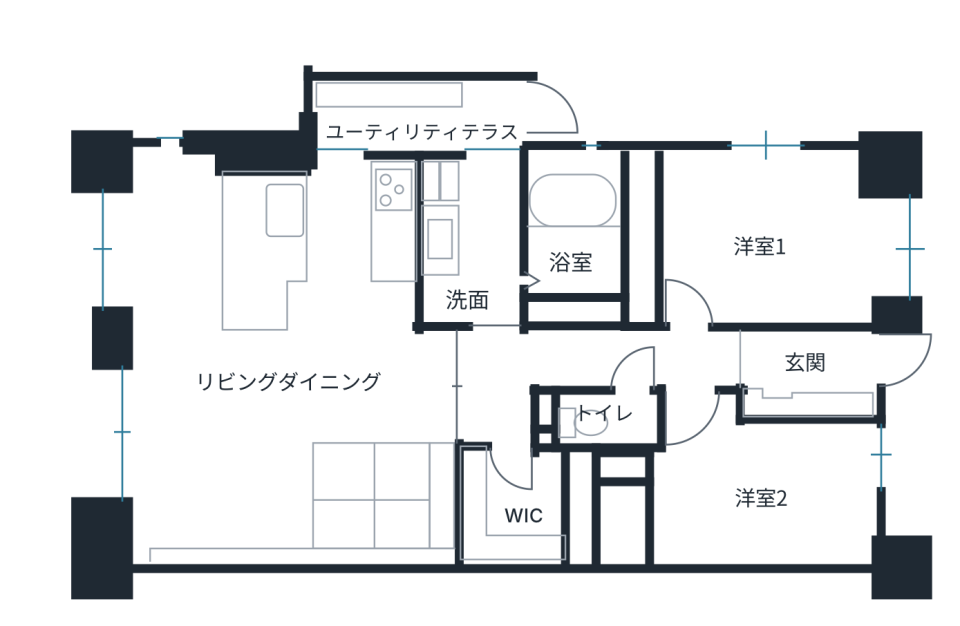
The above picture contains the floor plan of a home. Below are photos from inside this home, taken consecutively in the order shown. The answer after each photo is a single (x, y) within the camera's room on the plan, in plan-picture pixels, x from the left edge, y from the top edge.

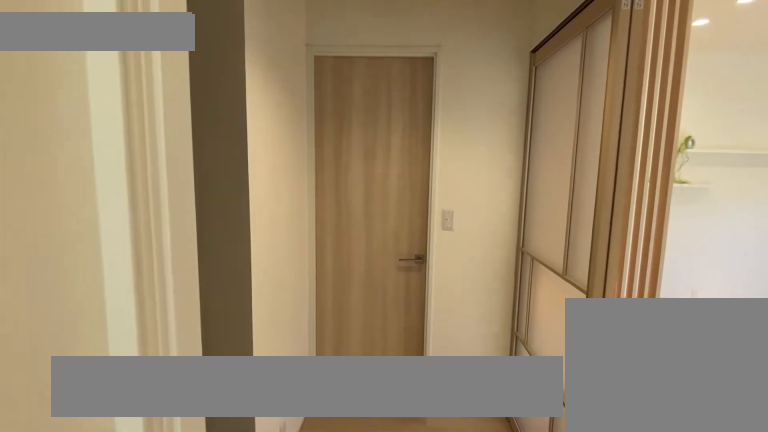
(481, 284)
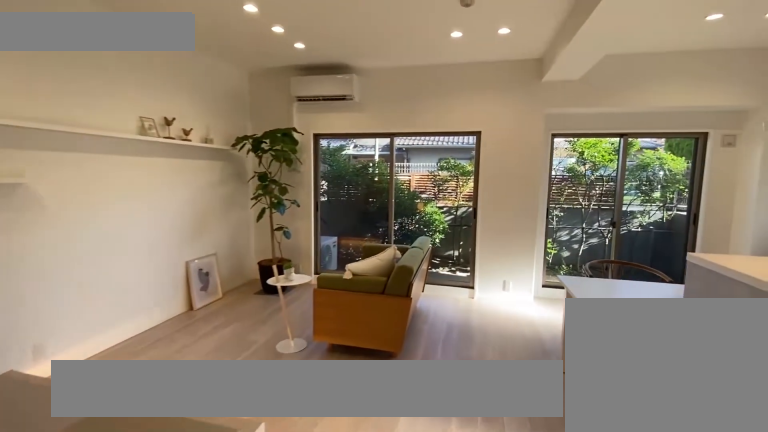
(422, 379)
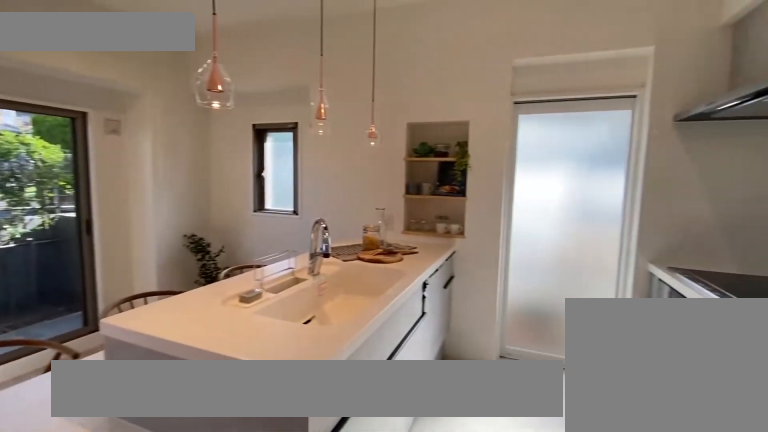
(422, 379)
